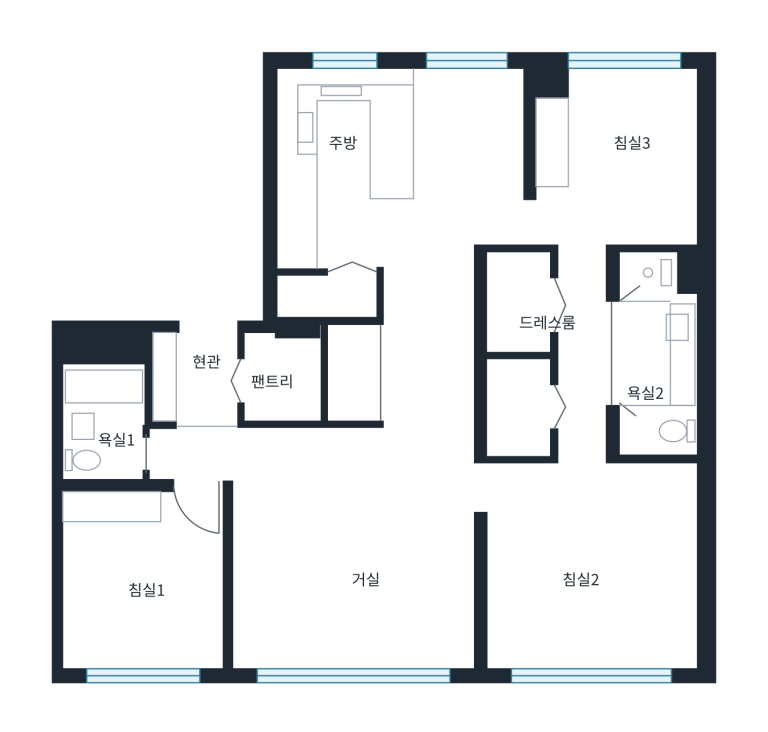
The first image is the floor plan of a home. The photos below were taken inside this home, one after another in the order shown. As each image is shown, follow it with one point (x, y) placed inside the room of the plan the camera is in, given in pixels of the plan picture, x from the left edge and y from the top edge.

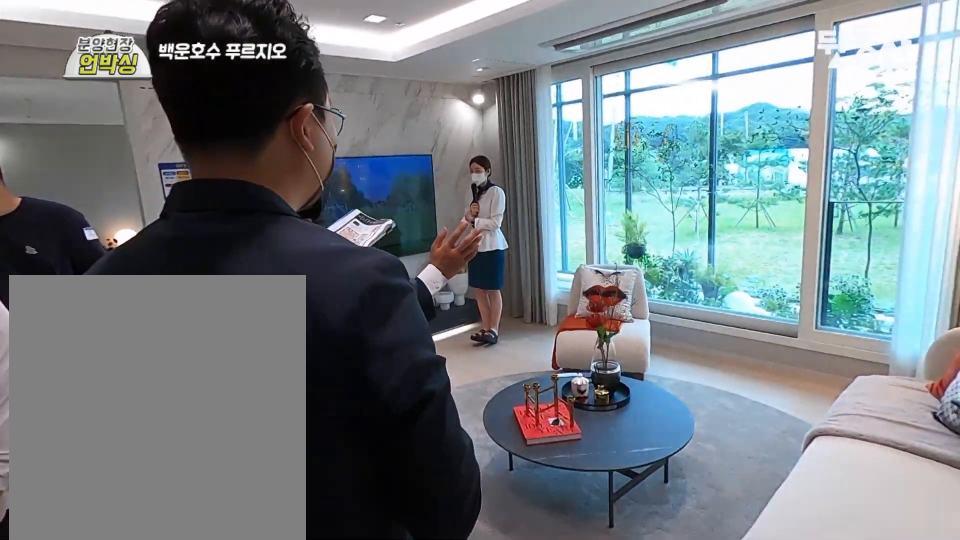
(369, 598)
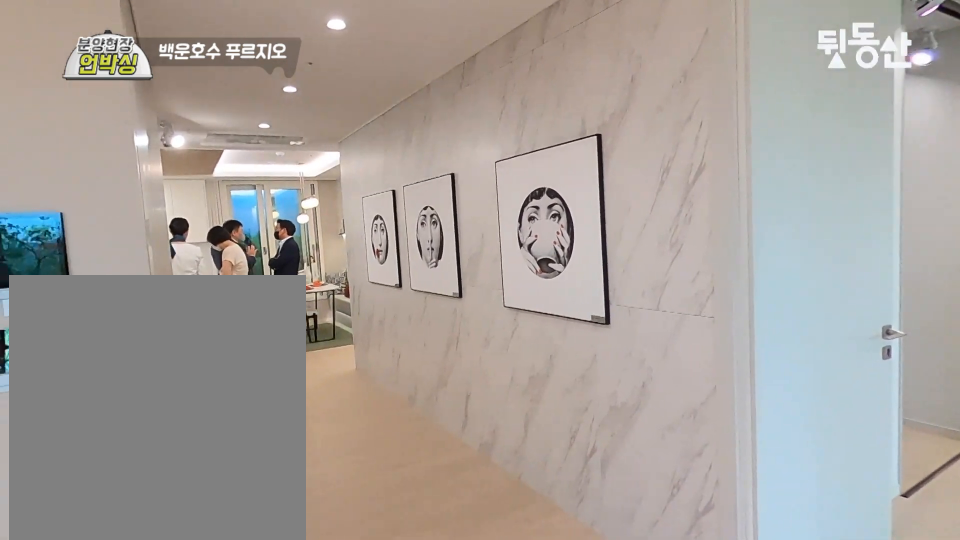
(370, 600)
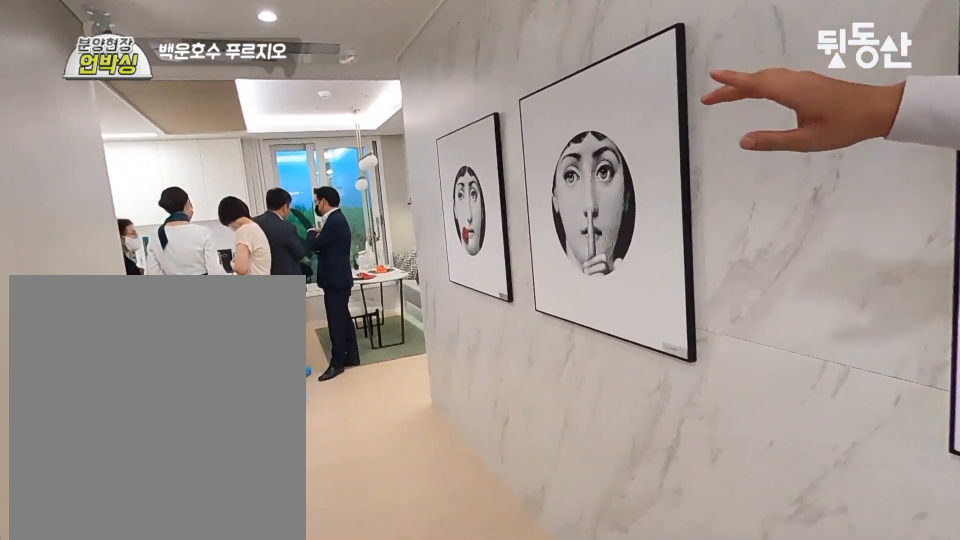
(428, 387)
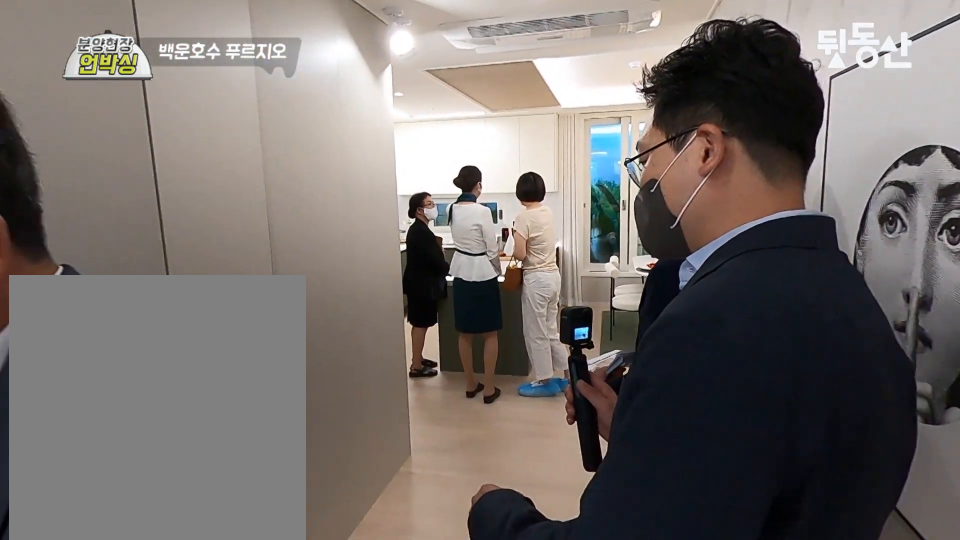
(428, 387)
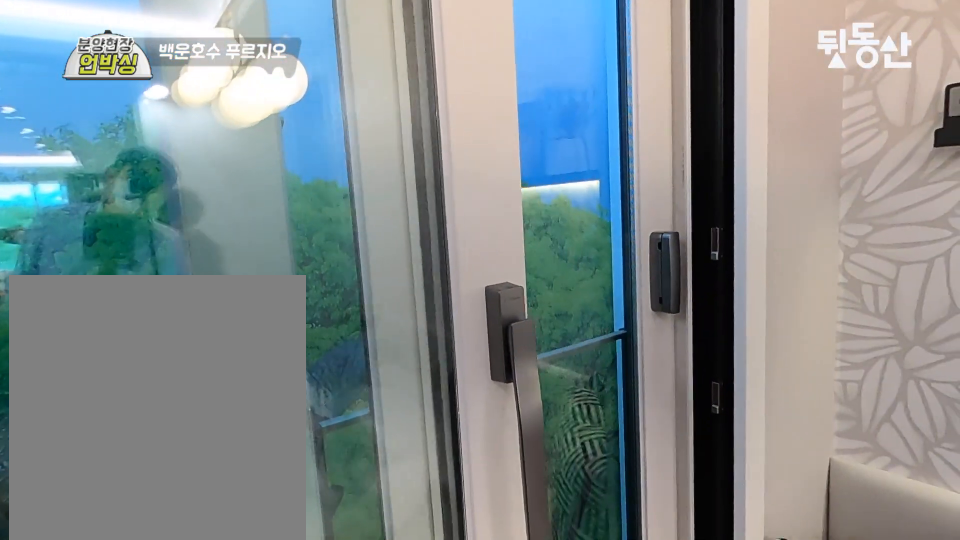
(465, 183)
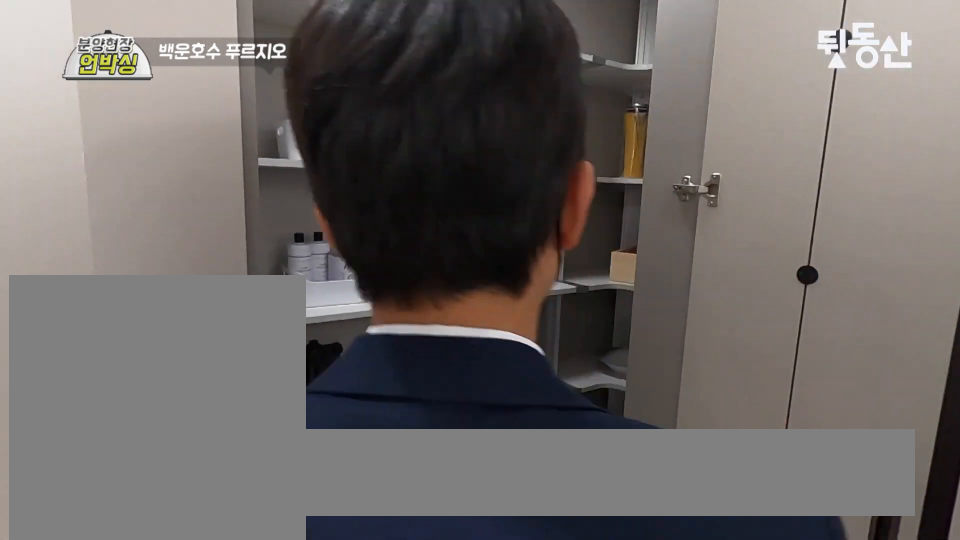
(354, 279)
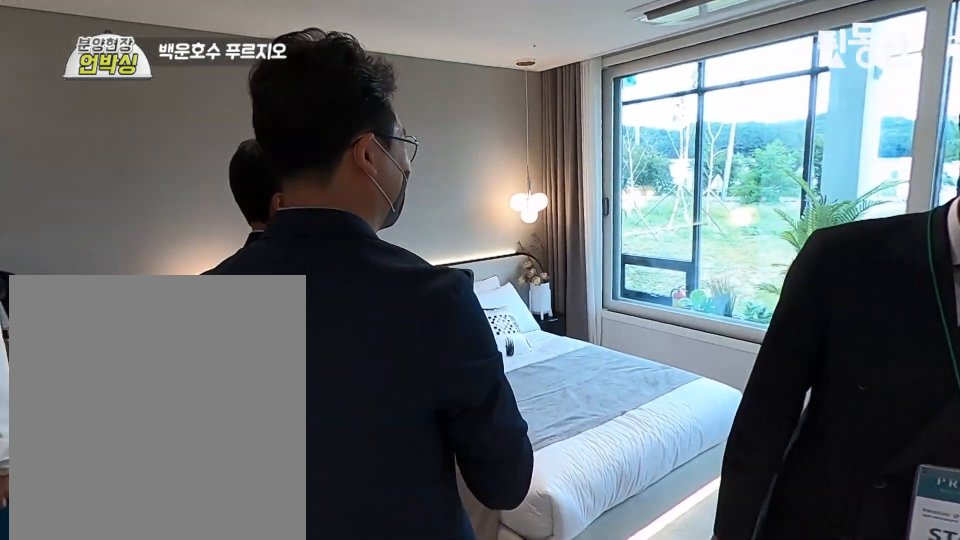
(590, 595)
